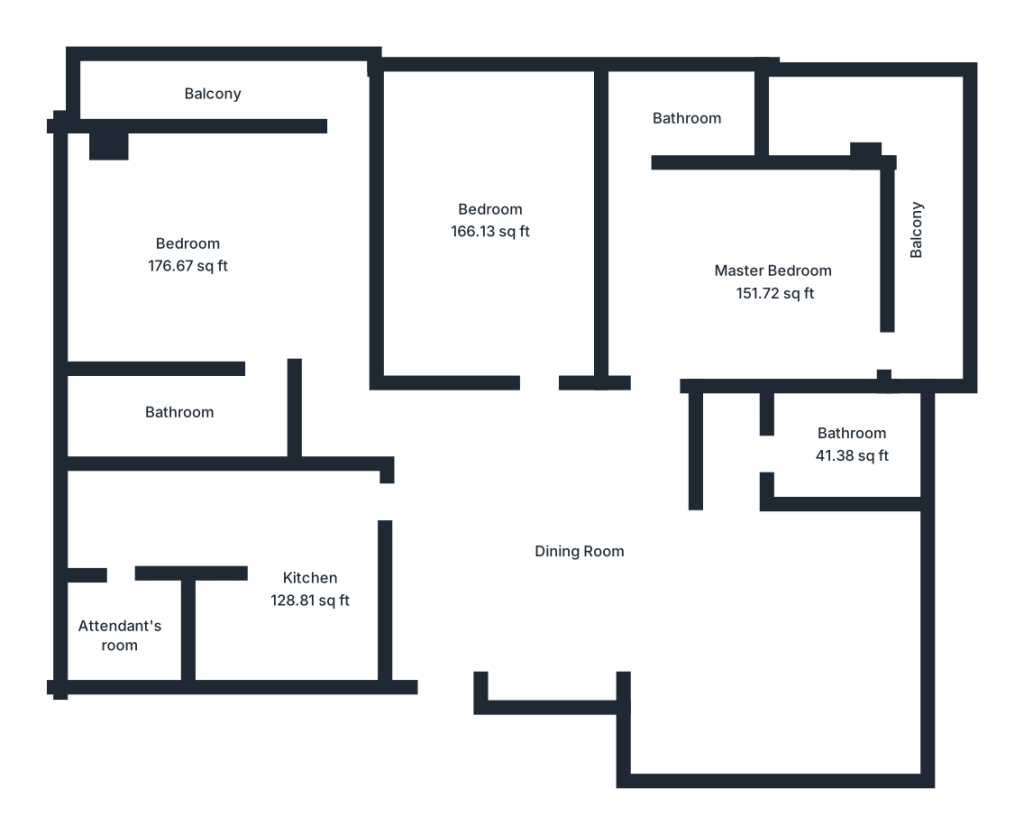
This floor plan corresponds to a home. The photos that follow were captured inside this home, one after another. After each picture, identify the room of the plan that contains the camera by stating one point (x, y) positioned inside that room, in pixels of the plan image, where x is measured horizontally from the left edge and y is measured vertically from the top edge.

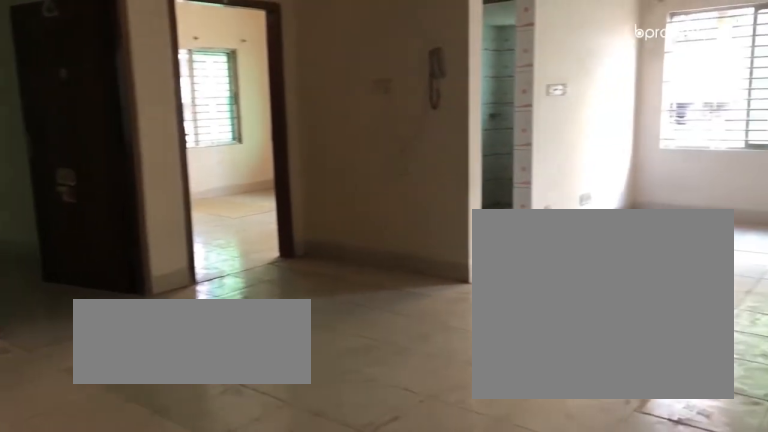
(568, 550)
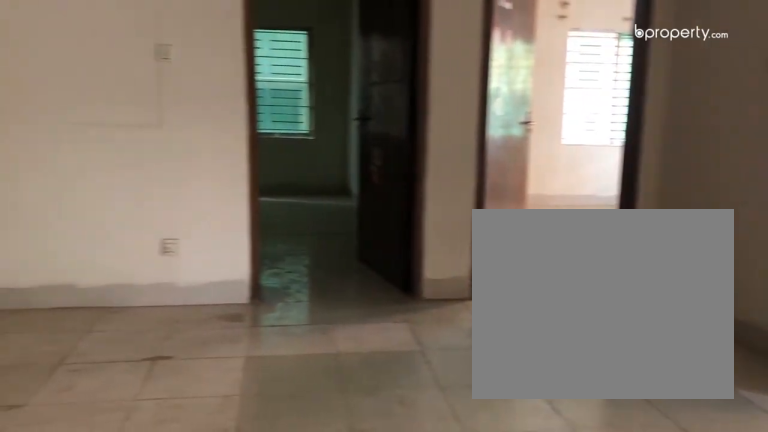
(568, 550)
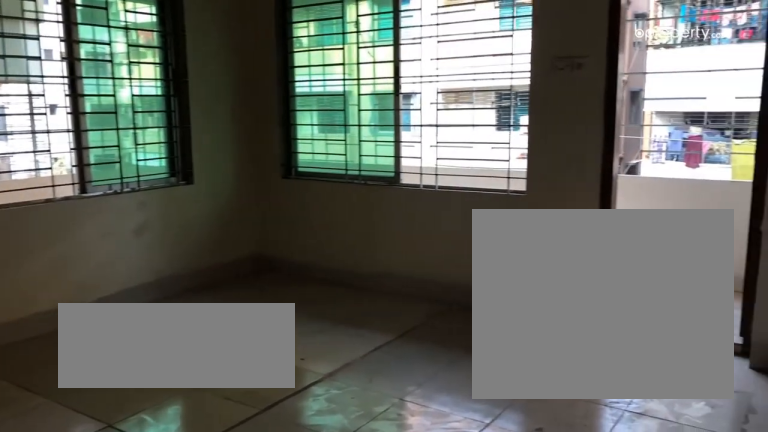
(770, 282)
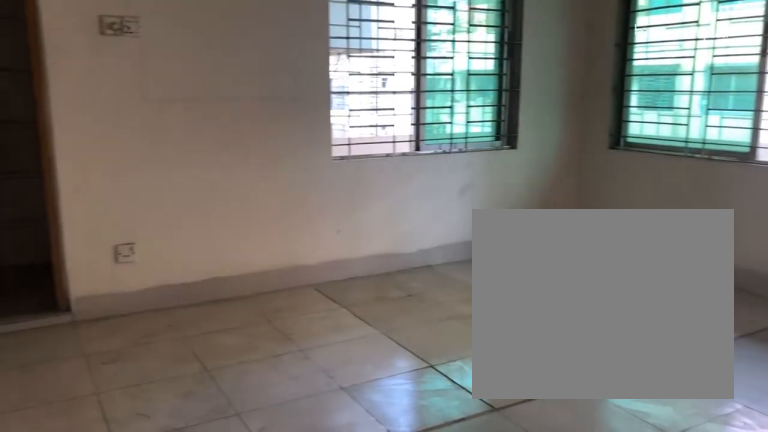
(770, 282)
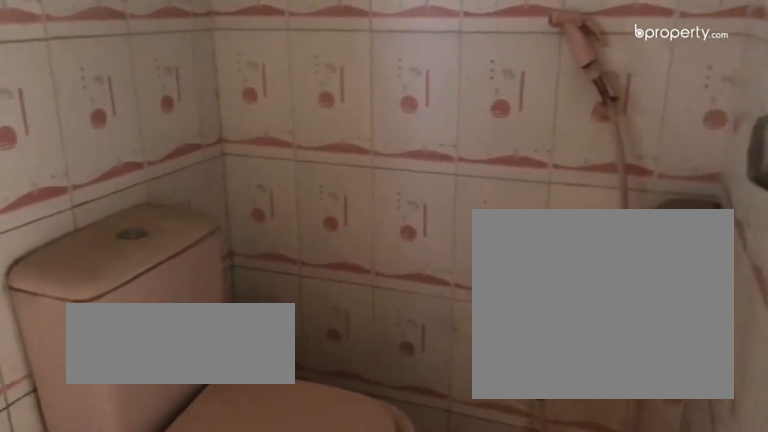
(690, 118)
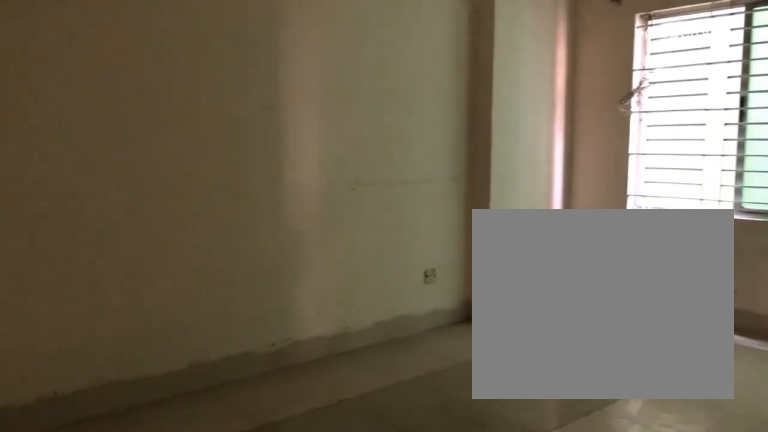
(496, 211)
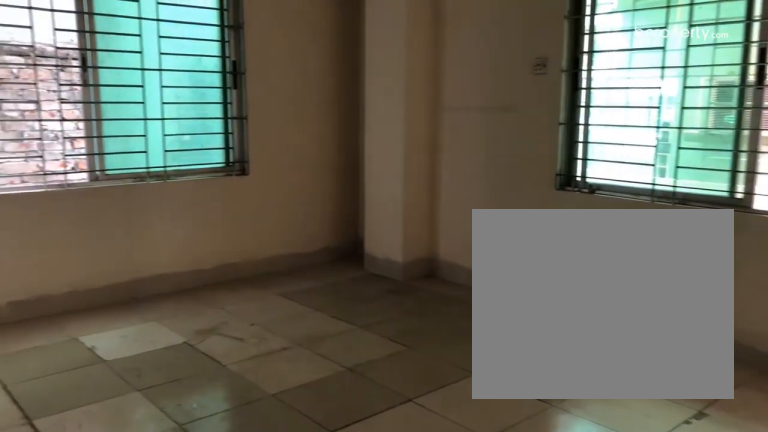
(185, 263)
